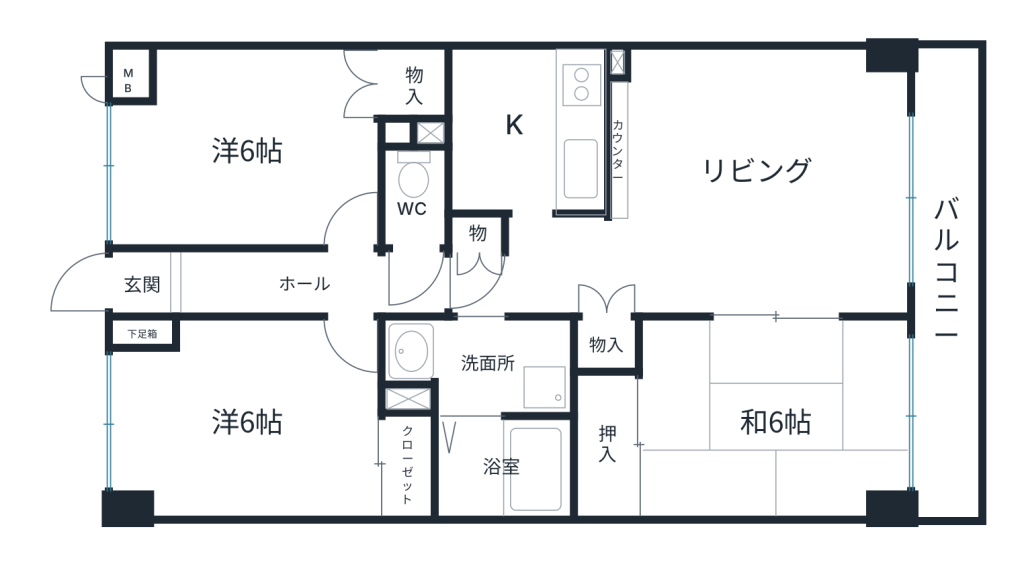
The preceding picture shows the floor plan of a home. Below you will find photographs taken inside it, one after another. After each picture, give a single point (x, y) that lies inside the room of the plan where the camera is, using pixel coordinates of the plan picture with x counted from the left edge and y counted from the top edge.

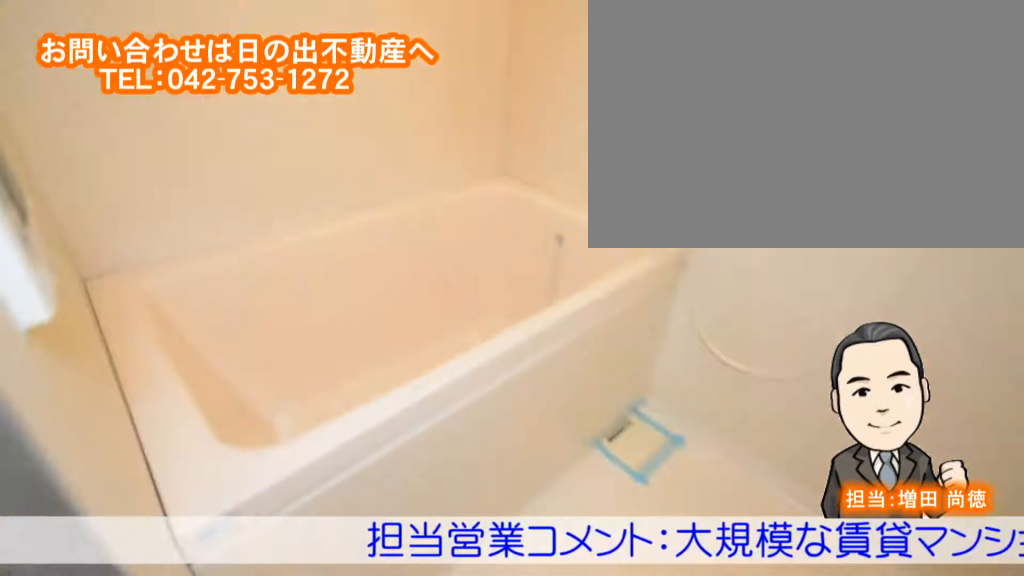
(503, 467)
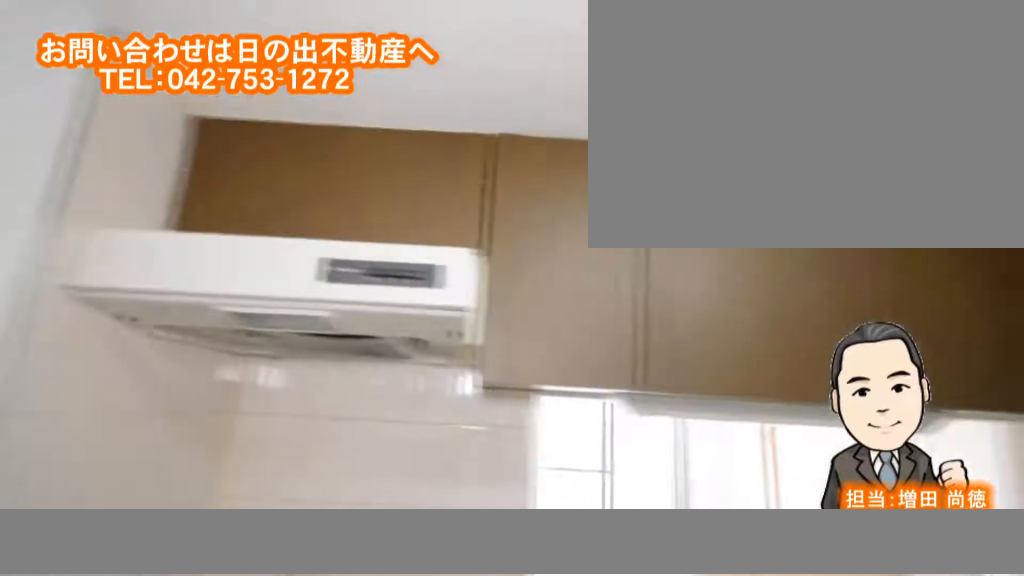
(509, 133)
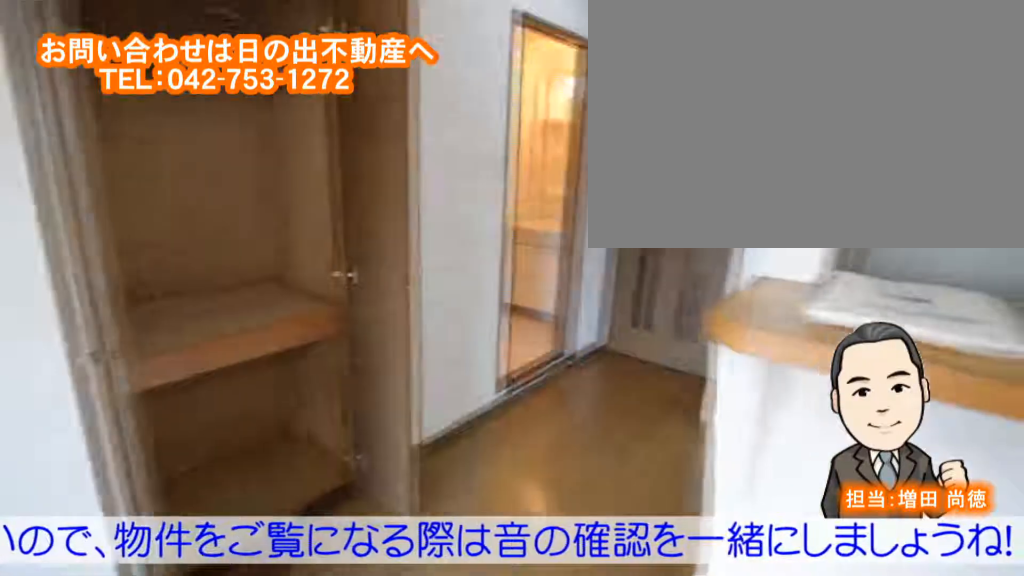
(748, 218)
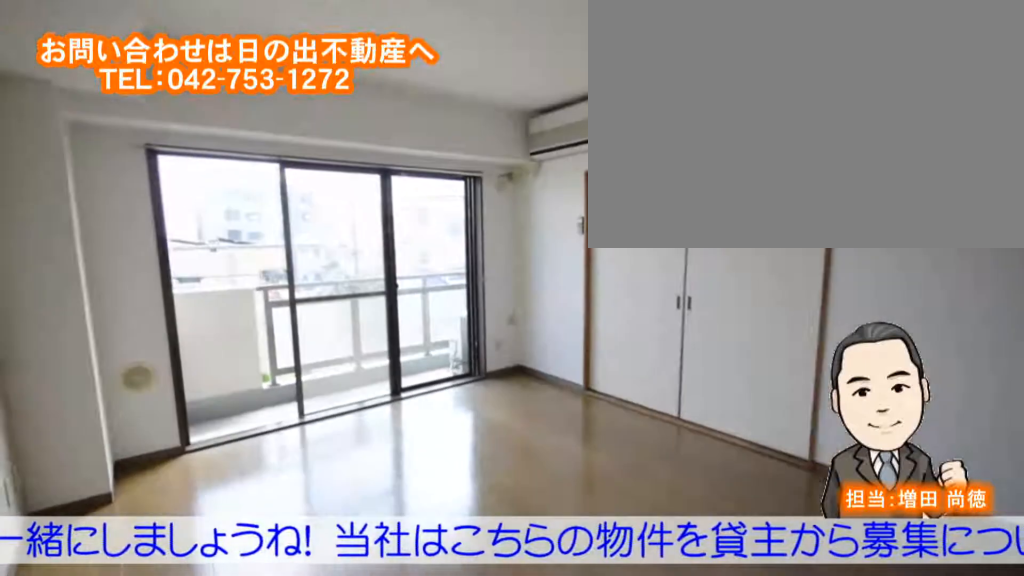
(748, 217)
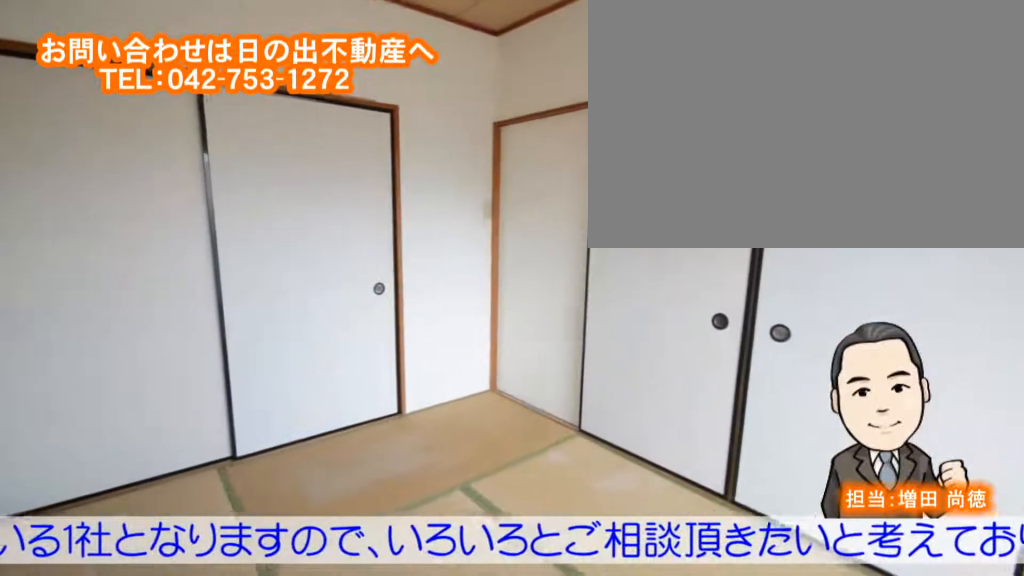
(707, 407)
